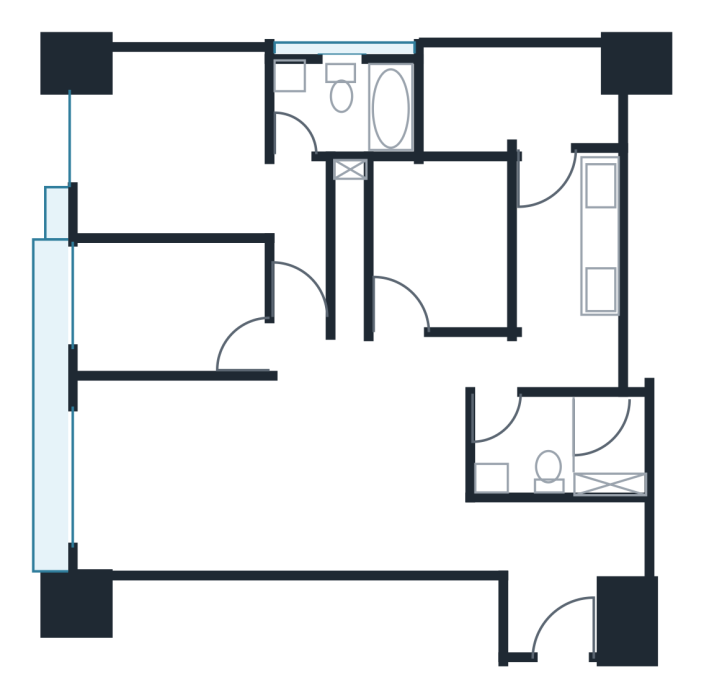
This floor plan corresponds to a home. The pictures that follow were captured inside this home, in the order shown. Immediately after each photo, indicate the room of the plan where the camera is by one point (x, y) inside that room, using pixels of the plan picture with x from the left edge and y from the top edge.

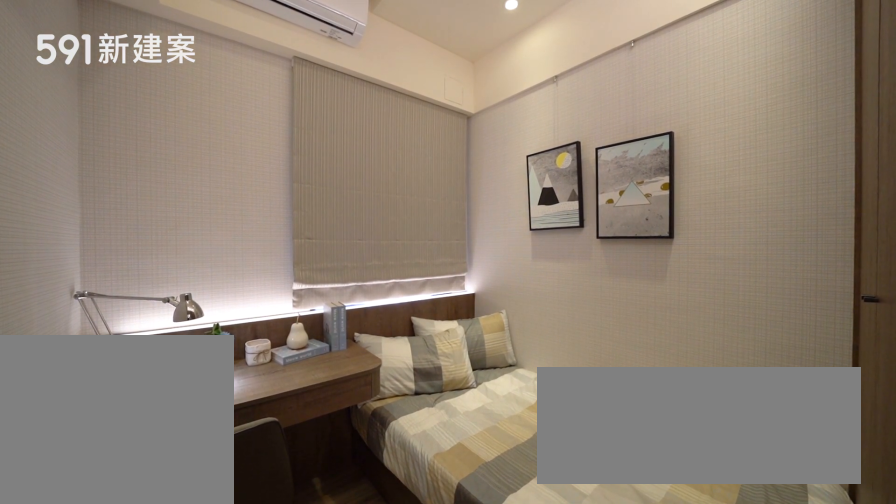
(445, 244)
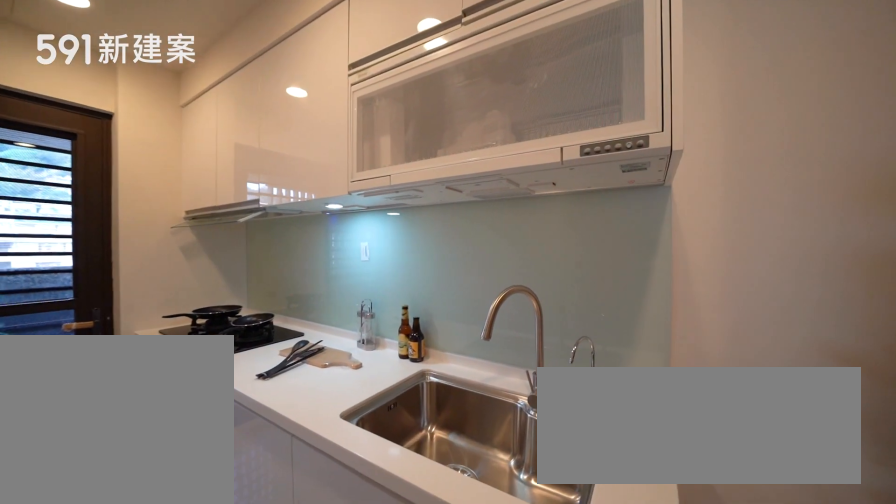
(573, 276)
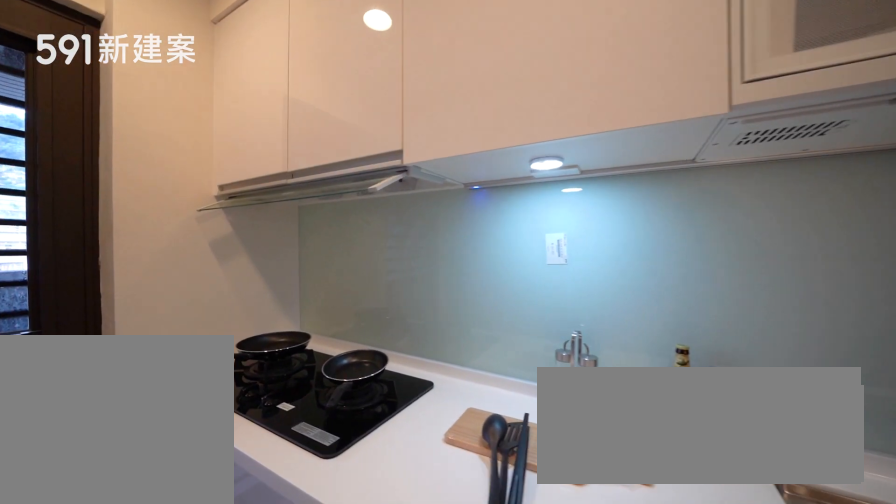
(573, 276)
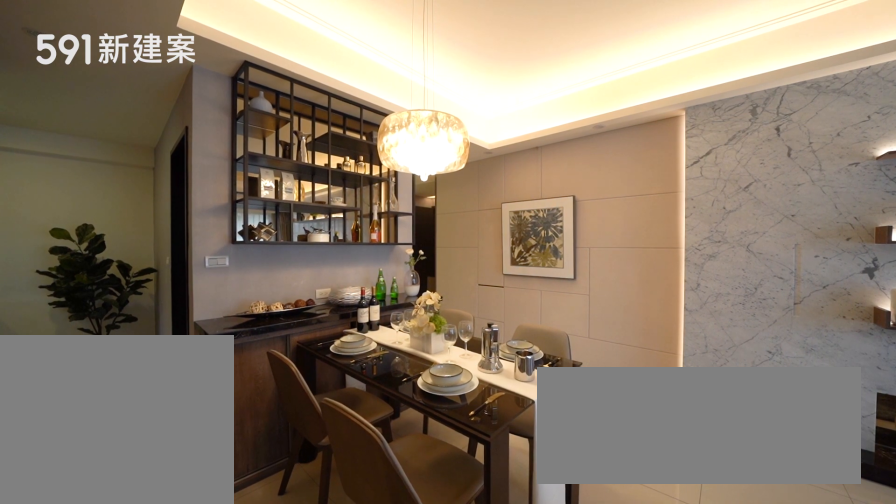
(404, 428)
